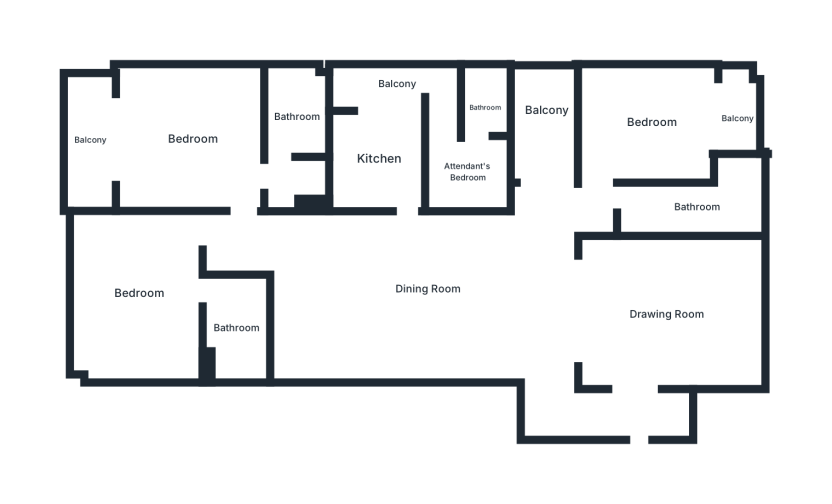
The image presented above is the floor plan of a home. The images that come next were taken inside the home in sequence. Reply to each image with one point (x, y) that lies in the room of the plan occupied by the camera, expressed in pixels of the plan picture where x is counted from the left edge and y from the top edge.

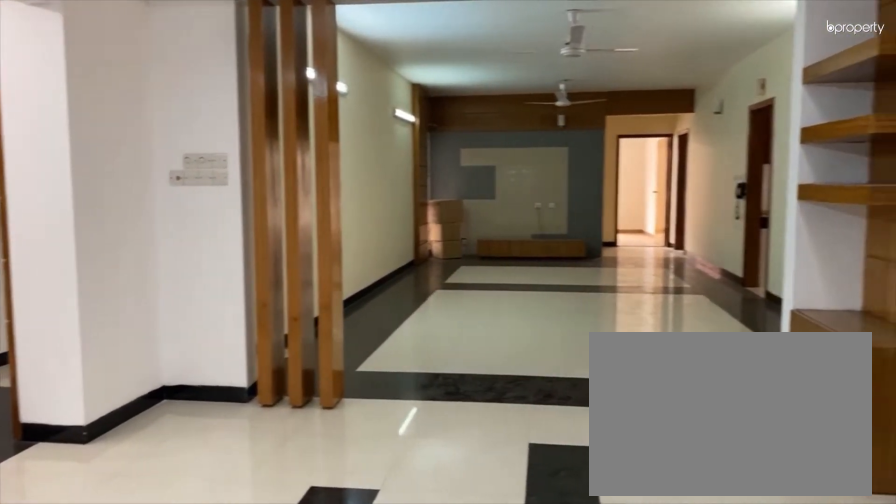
(678, 312)
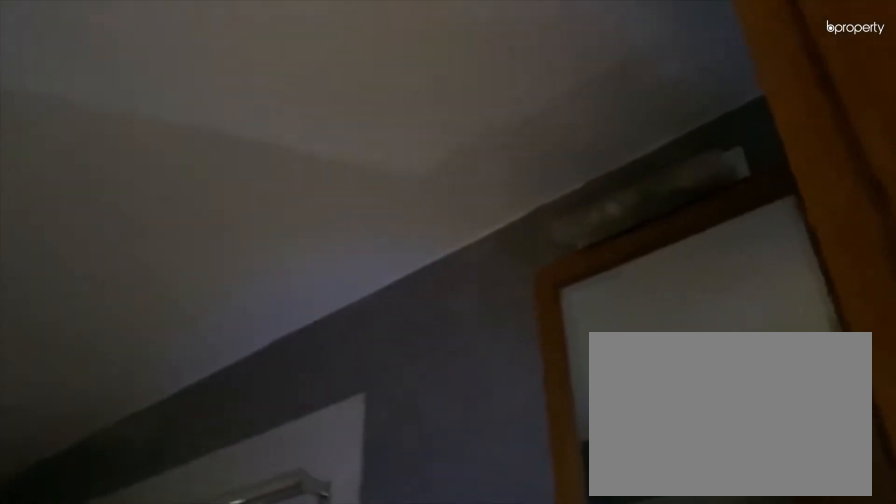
(697, 208)
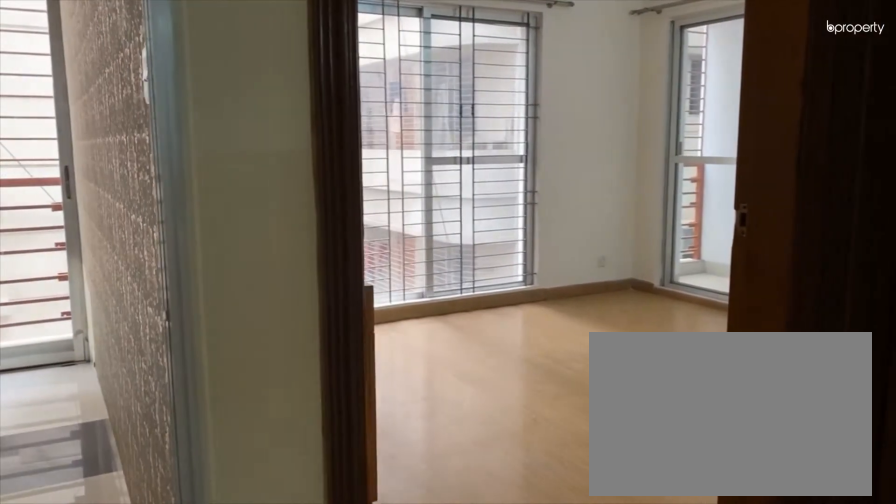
(600, 178)
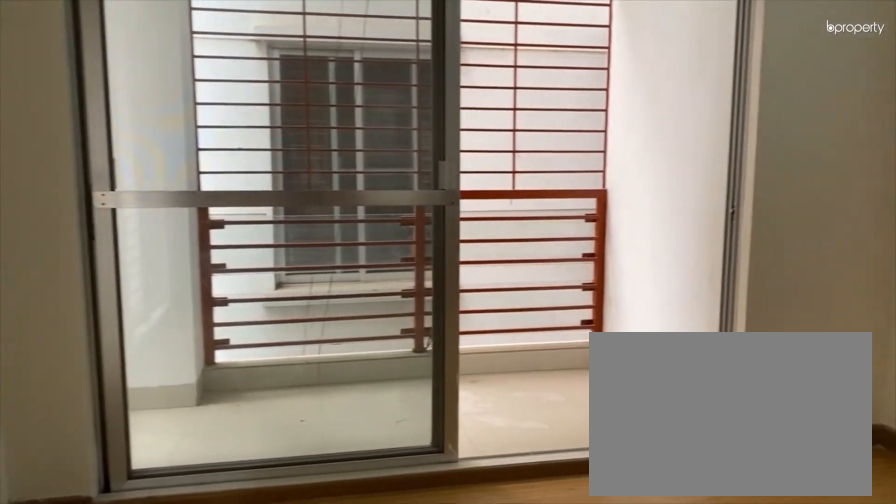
(651, 121)
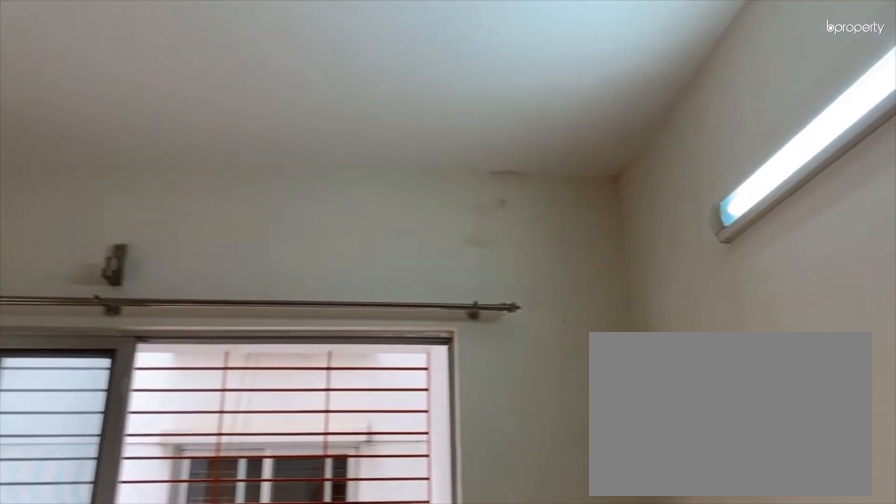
(651, 121)
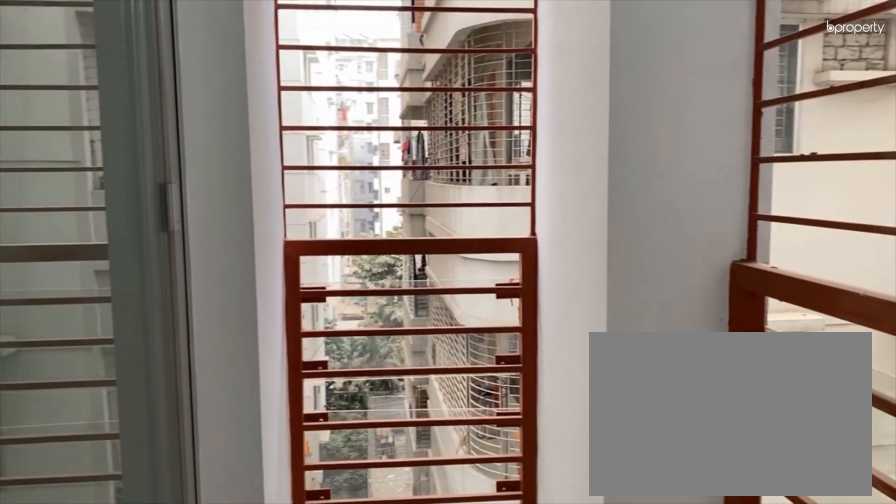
(736, 117)
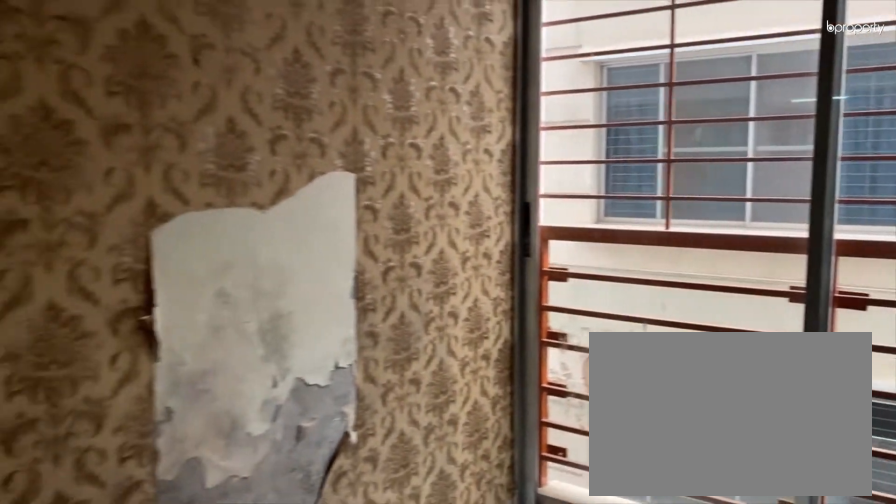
(547, 108)
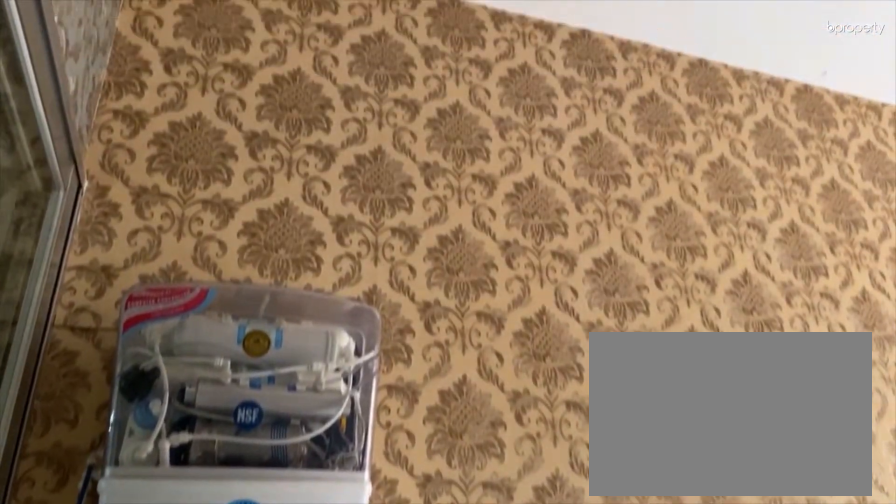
(547, 108)
